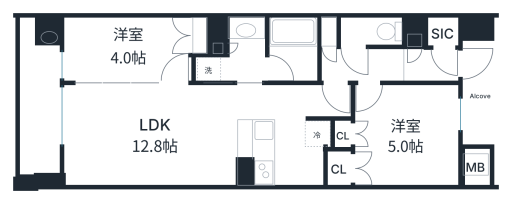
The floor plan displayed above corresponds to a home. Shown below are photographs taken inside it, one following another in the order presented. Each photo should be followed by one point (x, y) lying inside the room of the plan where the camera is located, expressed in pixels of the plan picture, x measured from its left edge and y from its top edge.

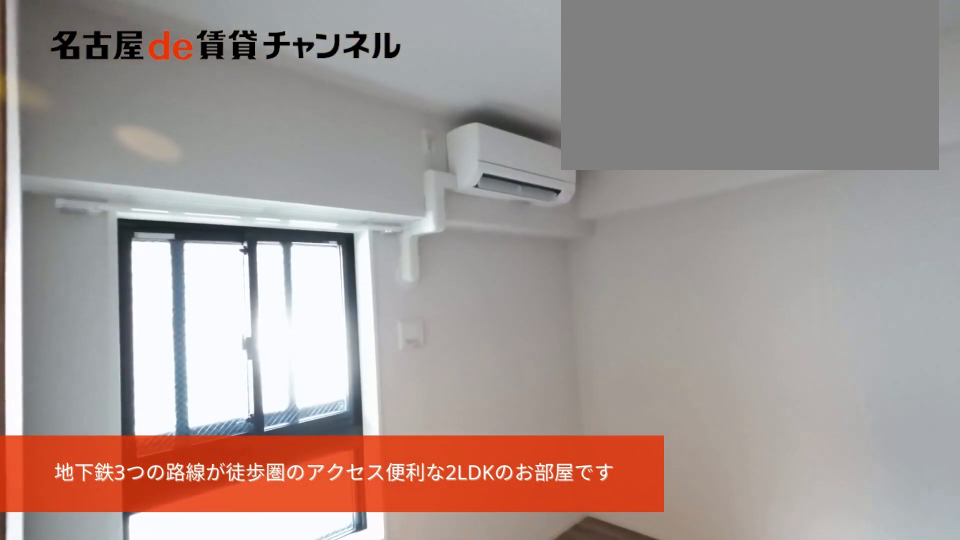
(405, 133)
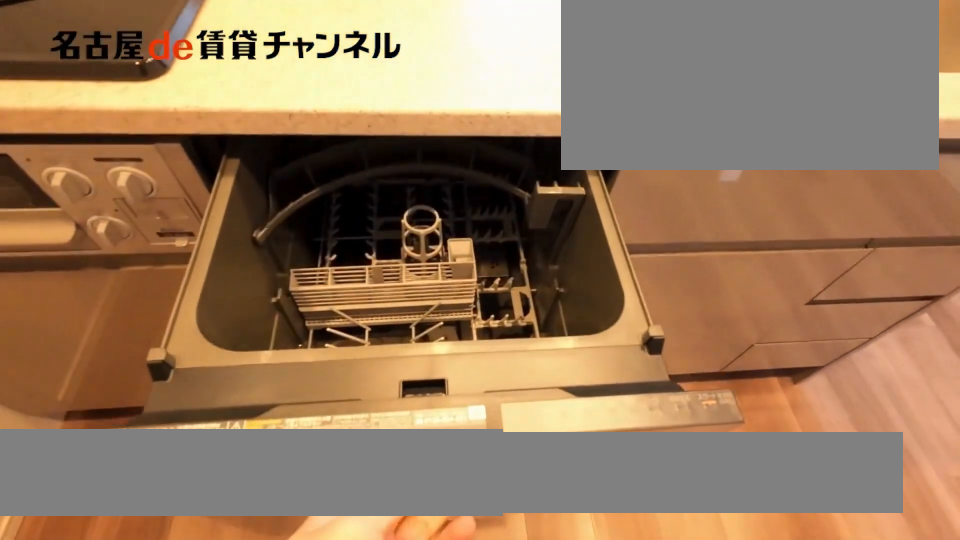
(277, 152)
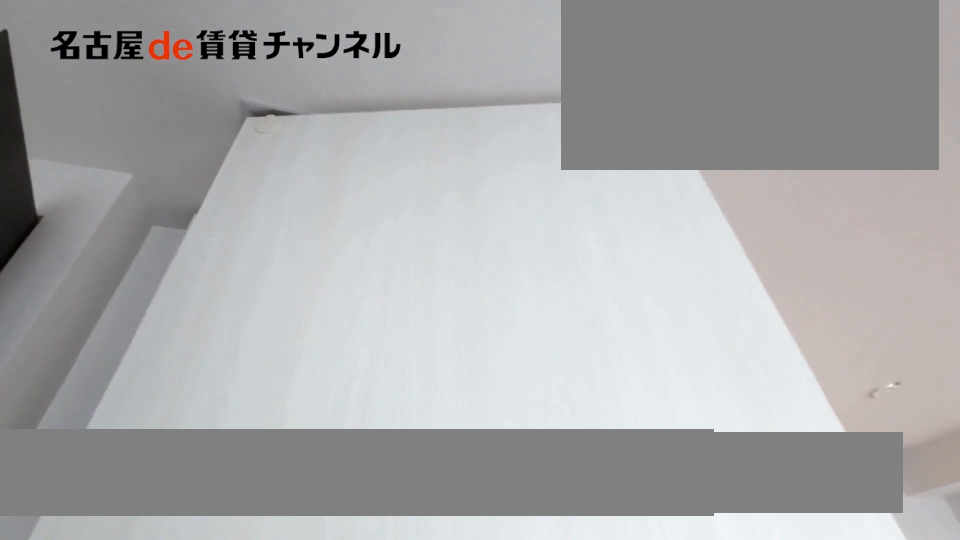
(125, 51)
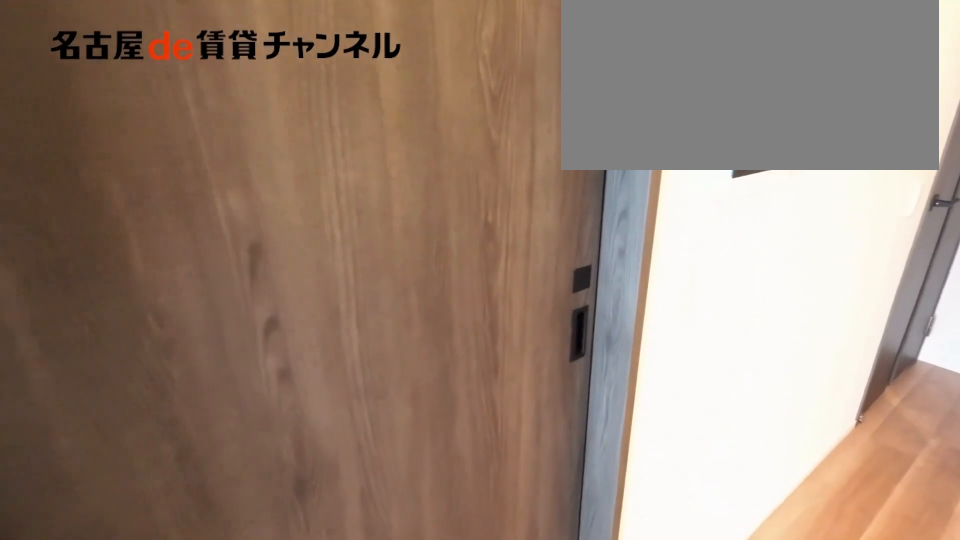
(147, 133)
